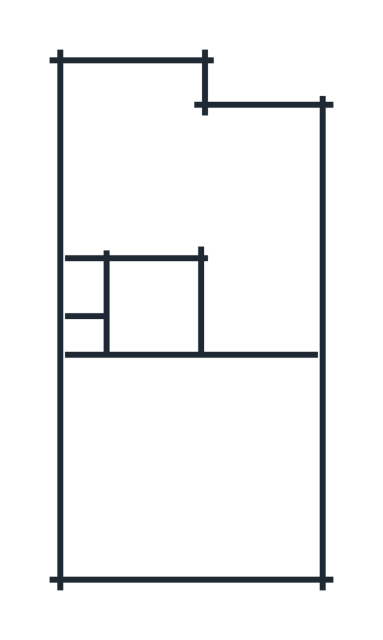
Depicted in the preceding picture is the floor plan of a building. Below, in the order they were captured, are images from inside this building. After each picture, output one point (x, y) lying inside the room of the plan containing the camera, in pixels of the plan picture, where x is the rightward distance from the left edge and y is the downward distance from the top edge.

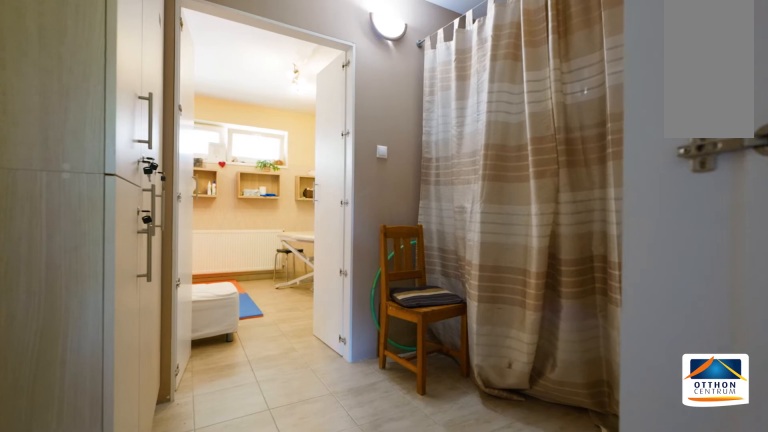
(258, 296)
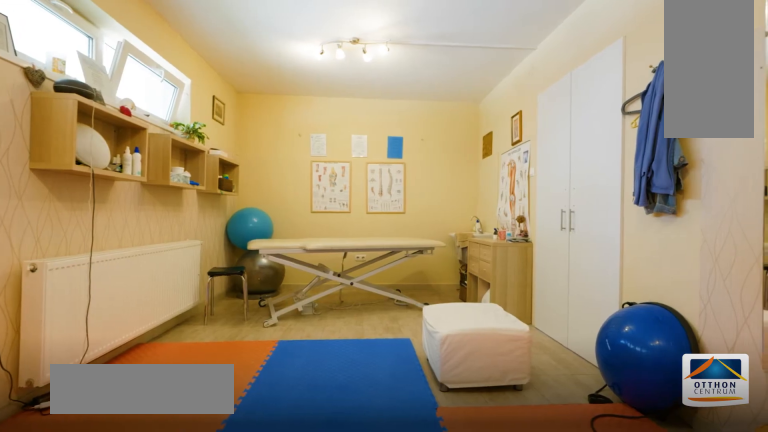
(172, 172)
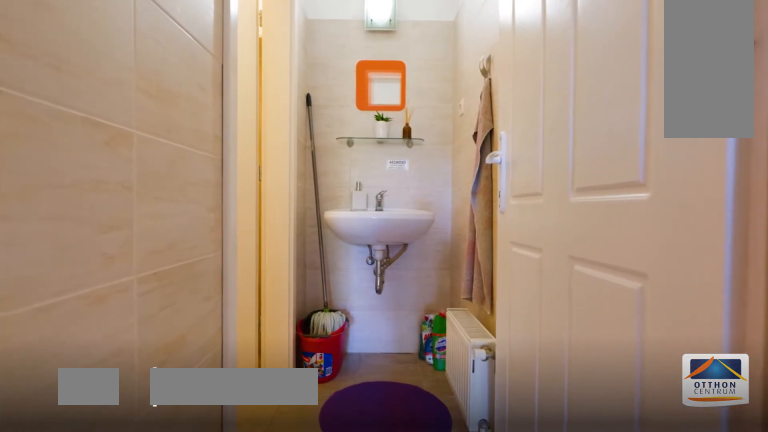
(142, 292)
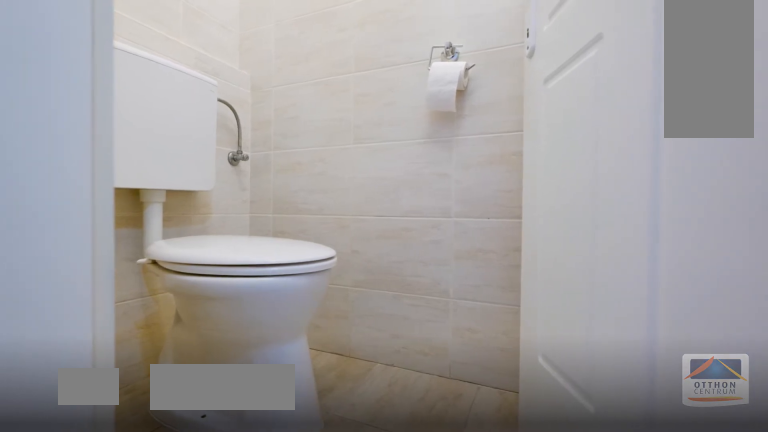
(142, 291)
